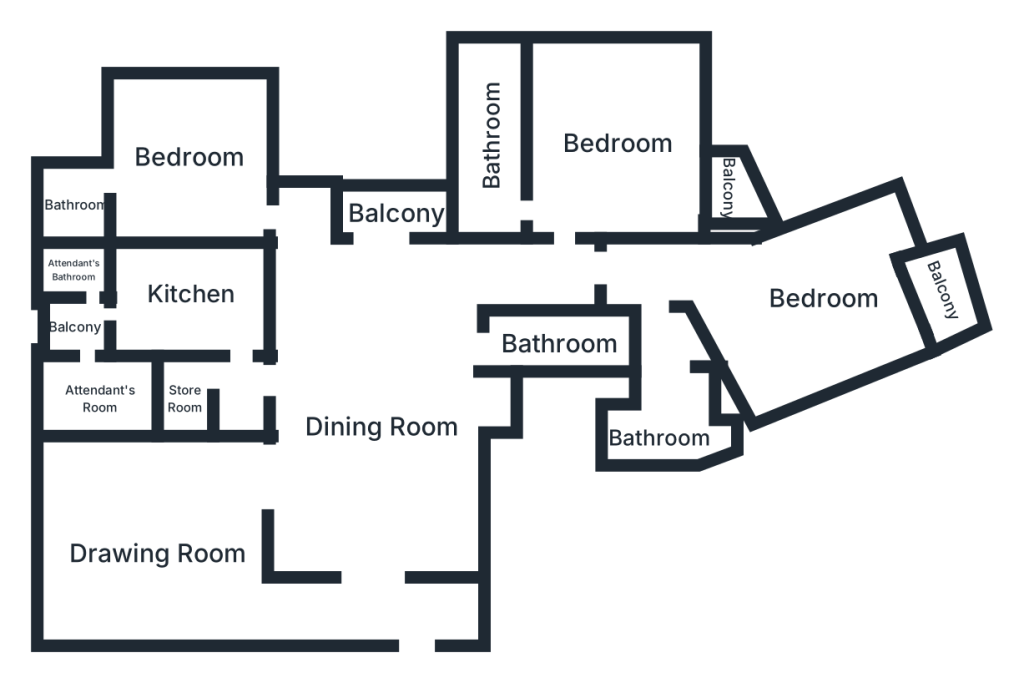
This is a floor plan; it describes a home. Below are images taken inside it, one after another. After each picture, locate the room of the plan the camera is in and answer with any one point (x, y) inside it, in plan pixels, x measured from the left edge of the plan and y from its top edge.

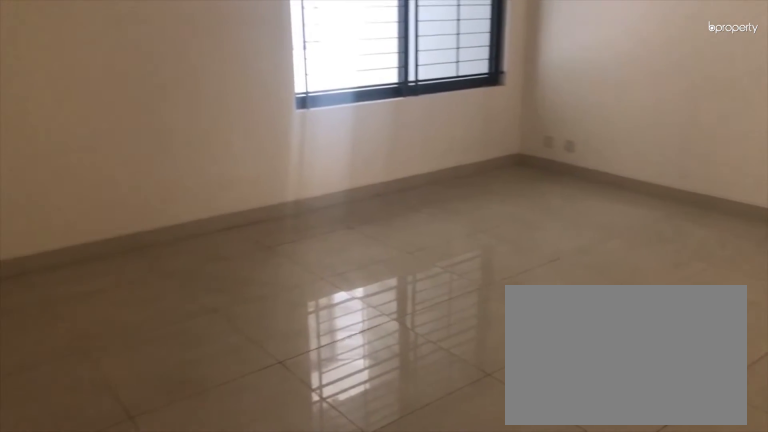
(162, 564)
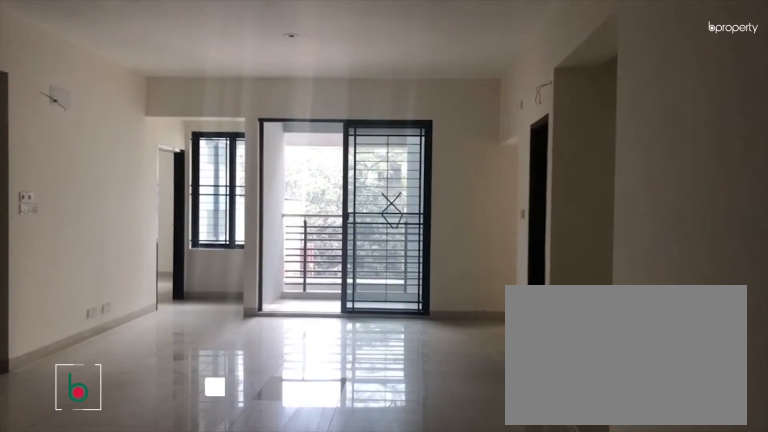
(383, 429)
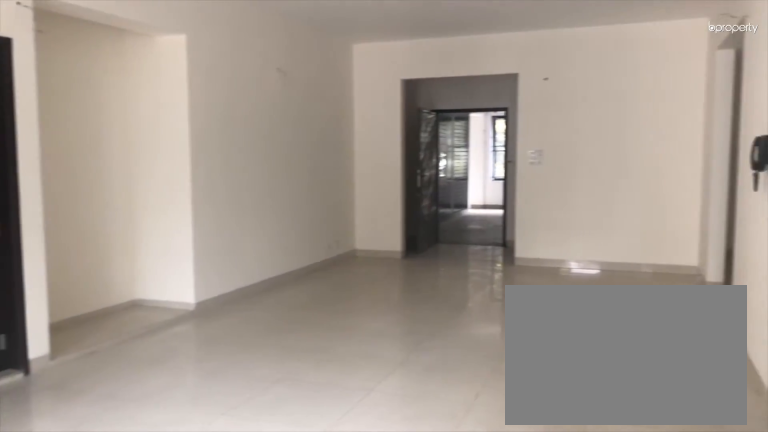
(383, 429)
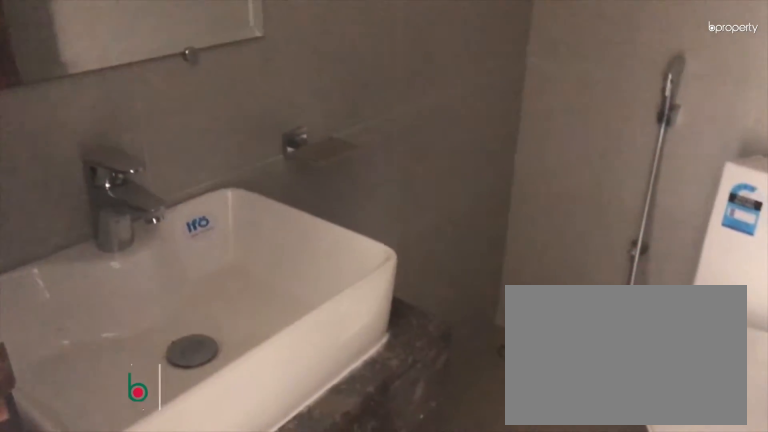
(559, 345)
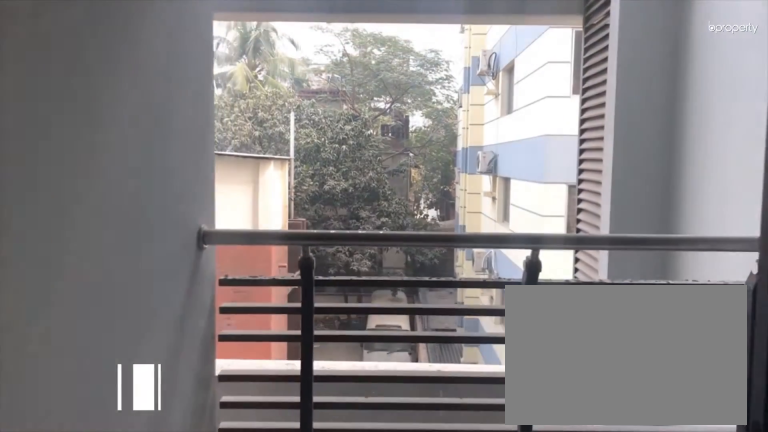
(397, 215)
